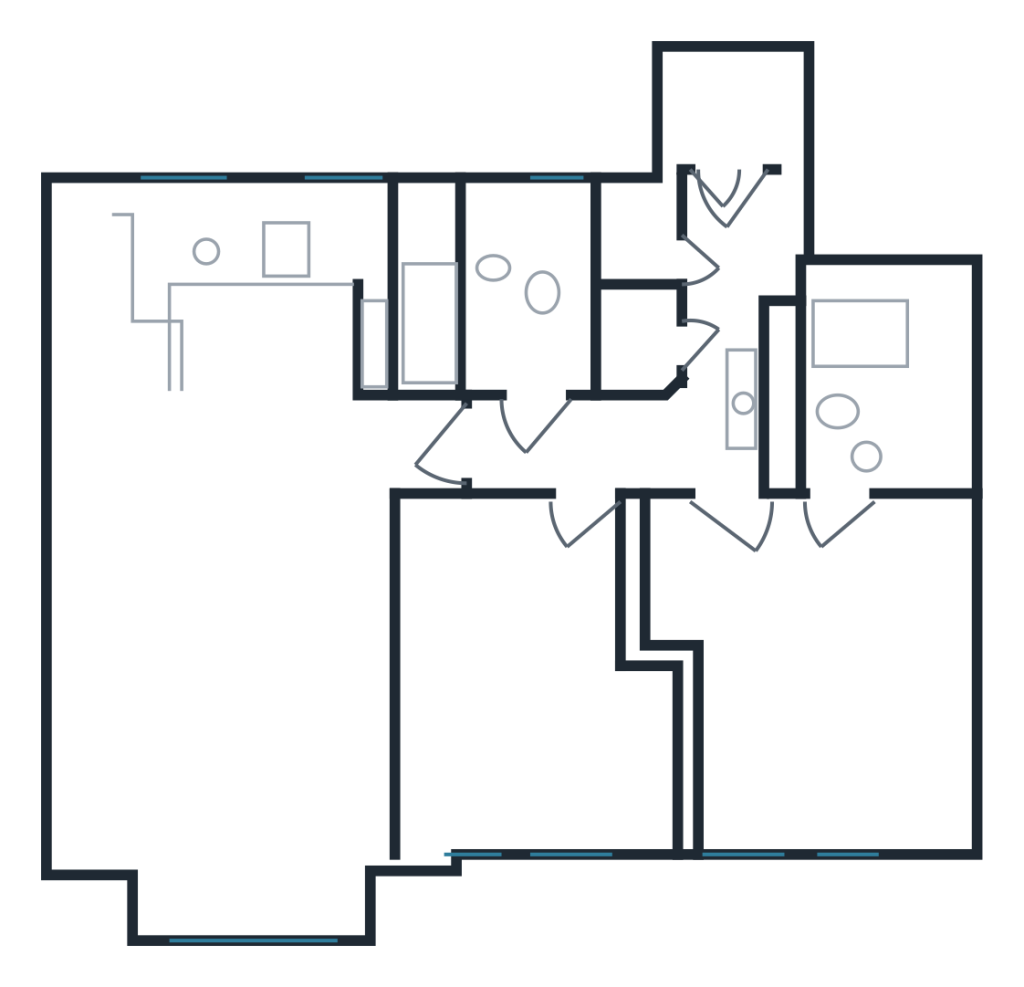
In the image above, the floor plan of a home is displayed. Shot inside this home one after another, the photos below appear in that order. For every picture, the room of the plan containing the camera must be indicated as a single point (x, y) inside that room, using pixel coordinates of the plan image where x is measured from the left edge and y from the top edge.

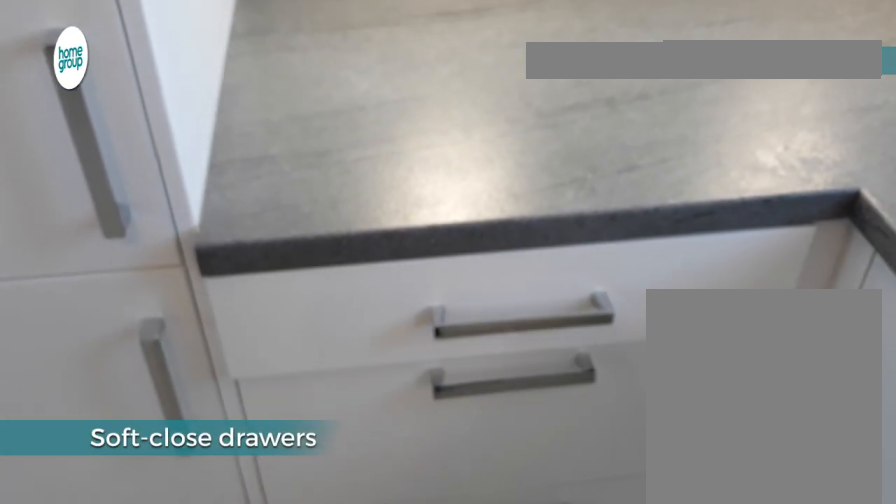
(281, 578)
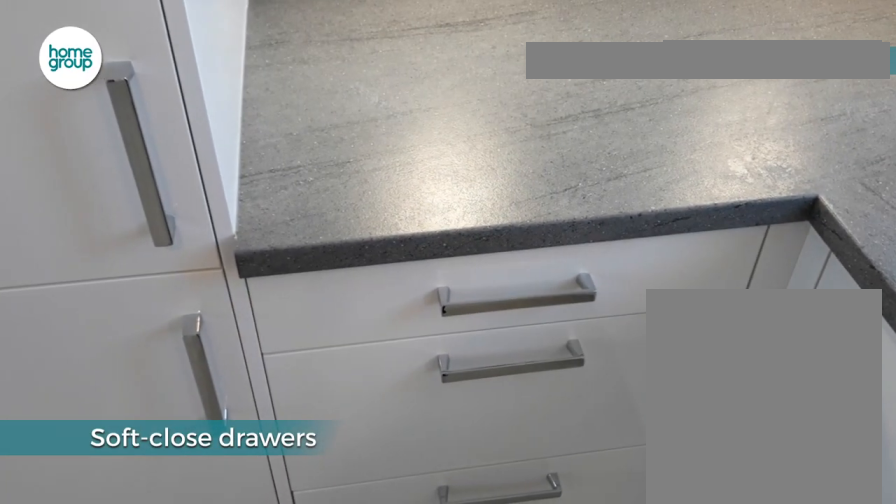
(281, 578)
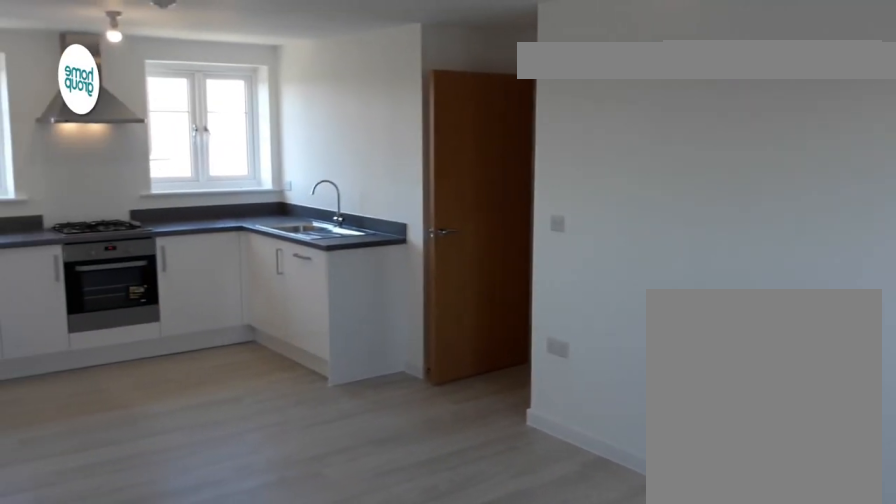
(107, 314)
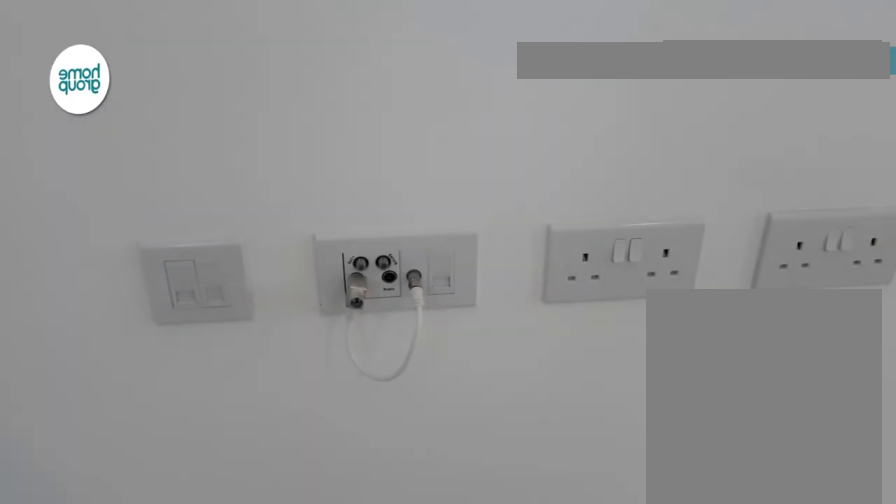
(301, 559)
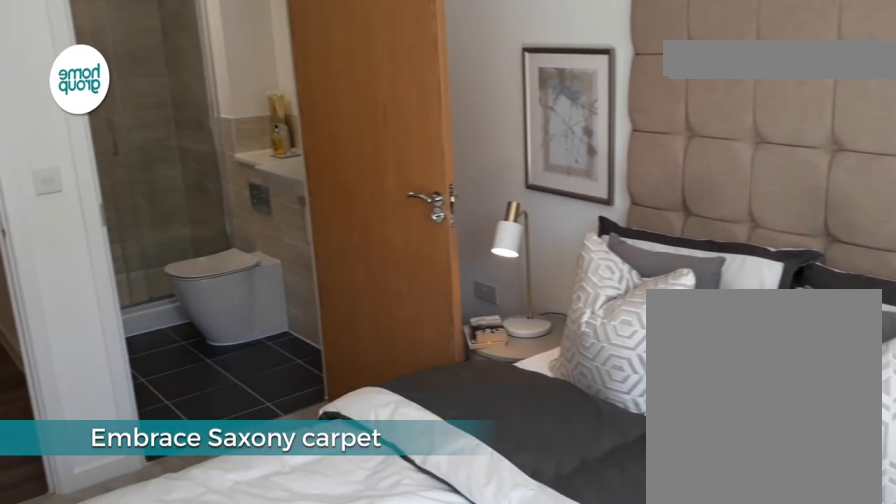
(806, 655)
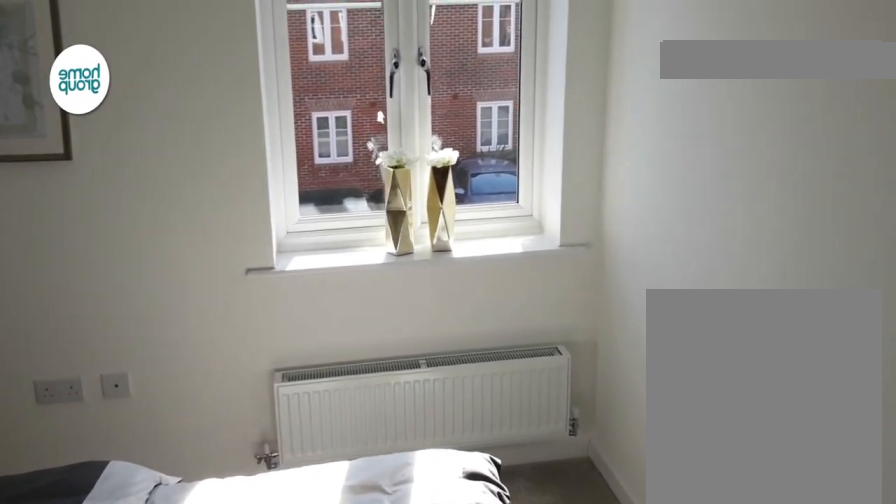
(806, 655)
